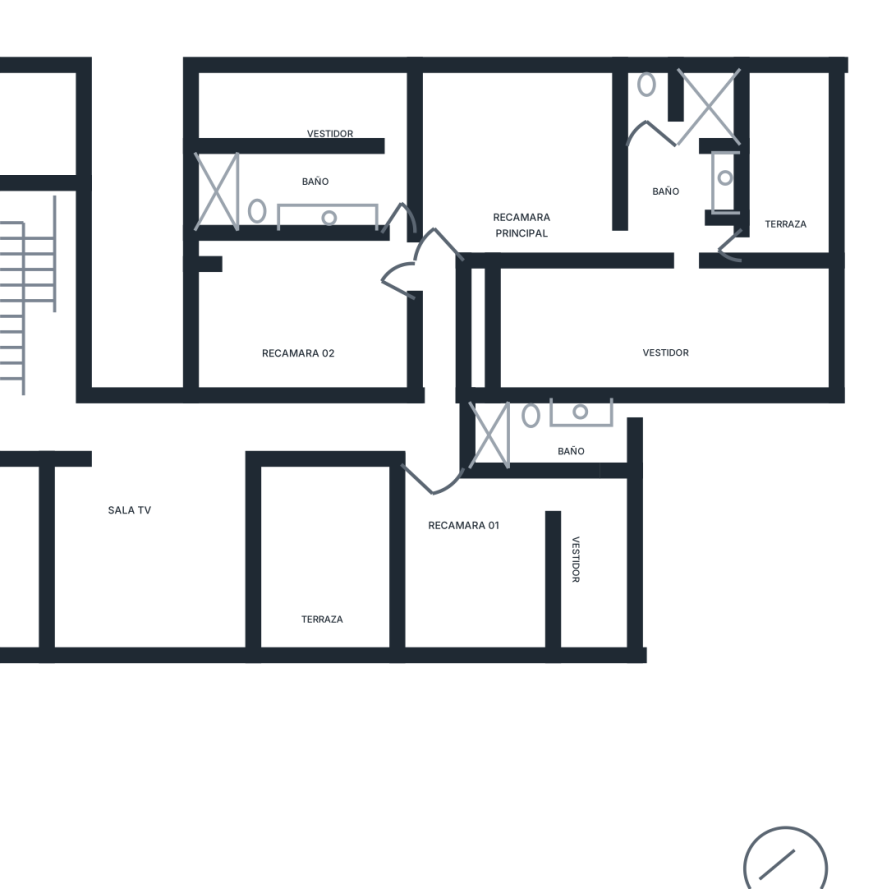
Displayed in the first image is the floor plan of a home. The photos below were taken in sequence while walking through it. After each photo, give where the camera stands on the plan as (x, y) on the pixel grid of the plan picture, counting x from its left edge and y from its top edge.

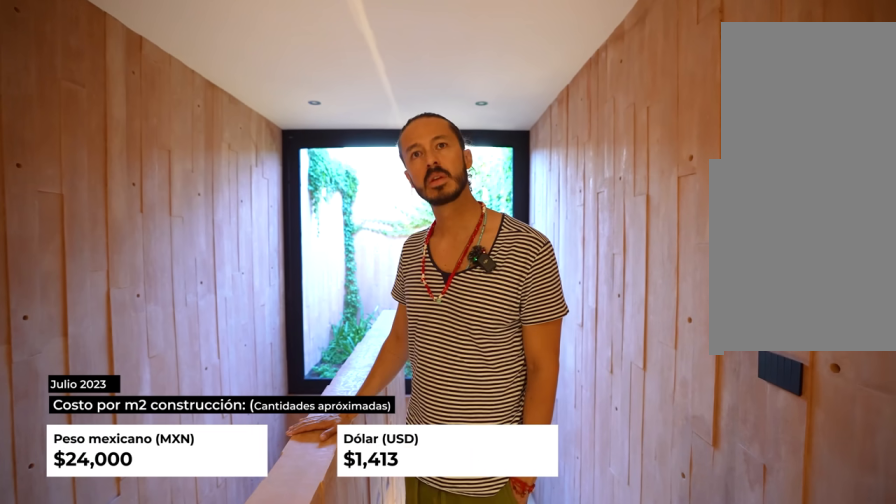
(54, 413)
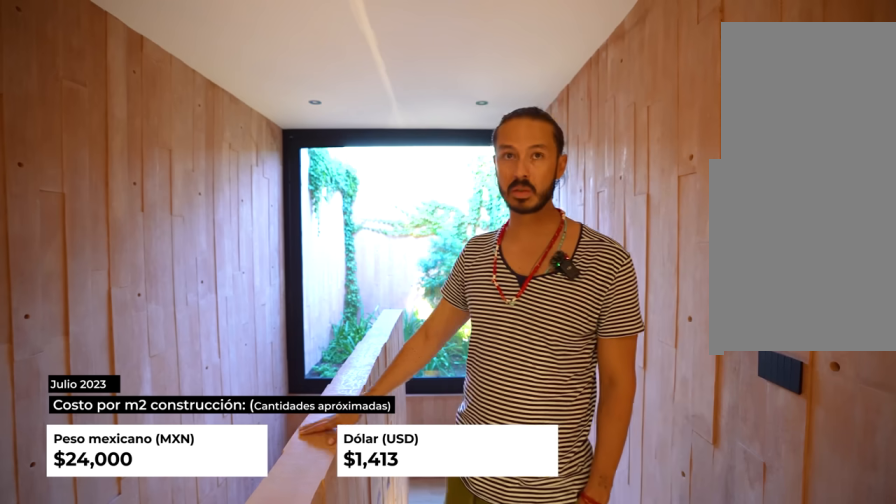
(54, 414)
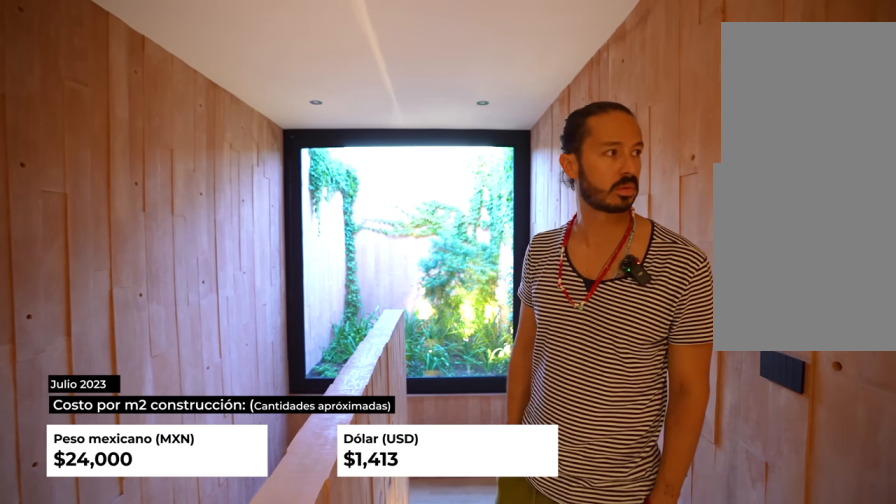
(53, 415)
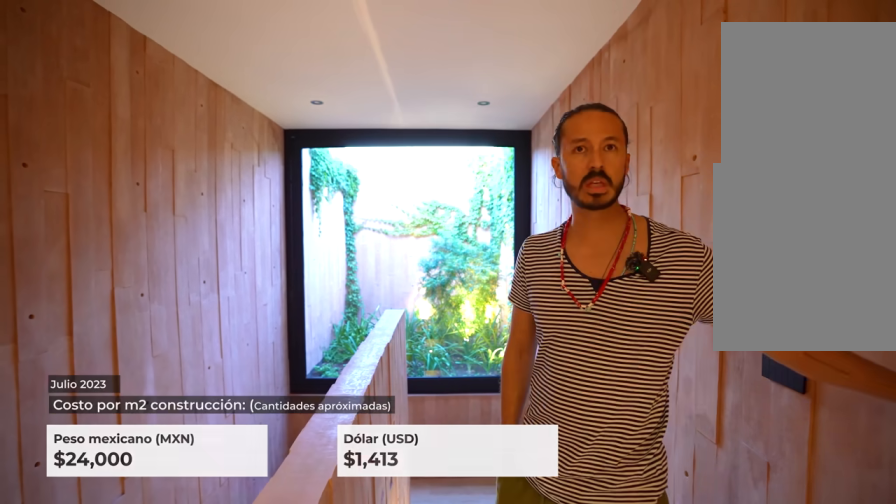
(54, 414)
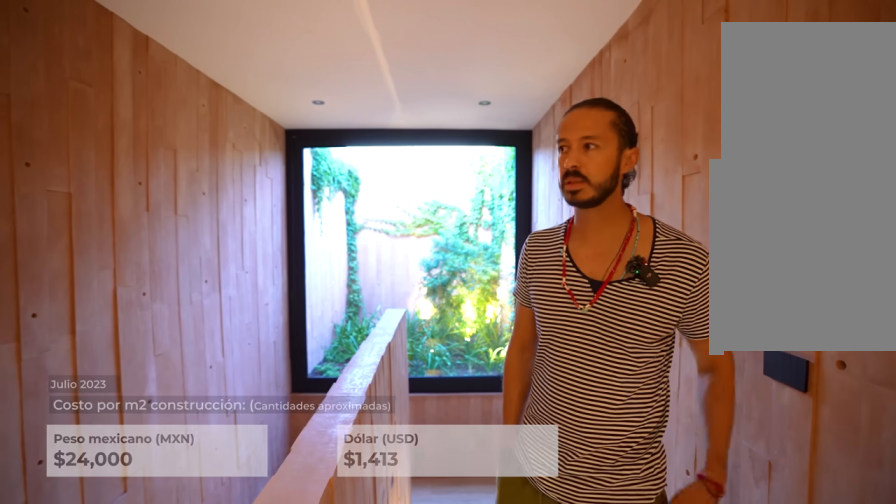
(54, 413)
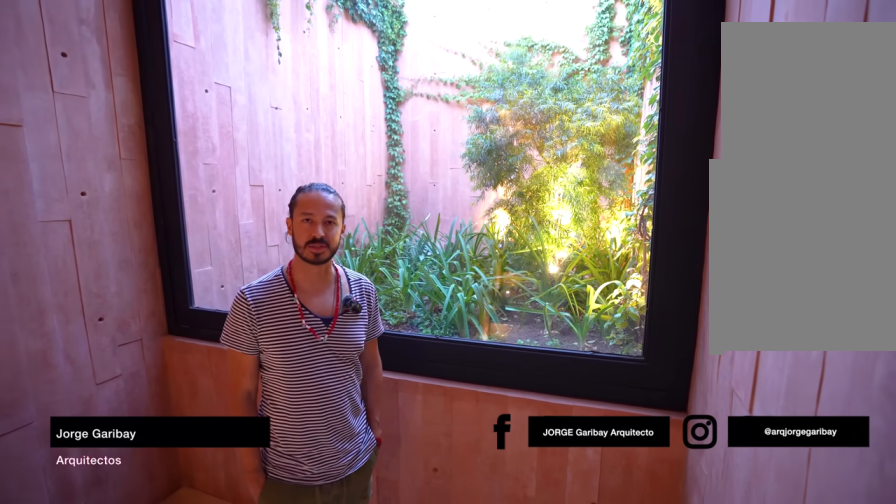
(58, 261)
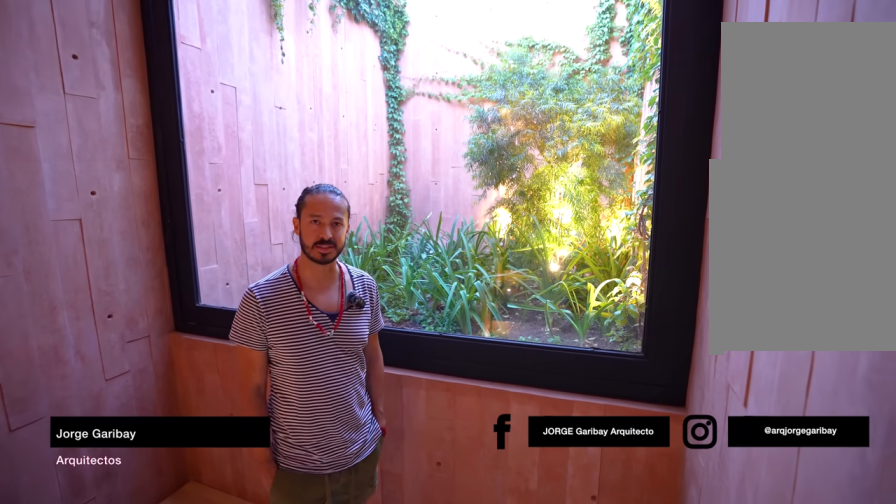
(57, 253)
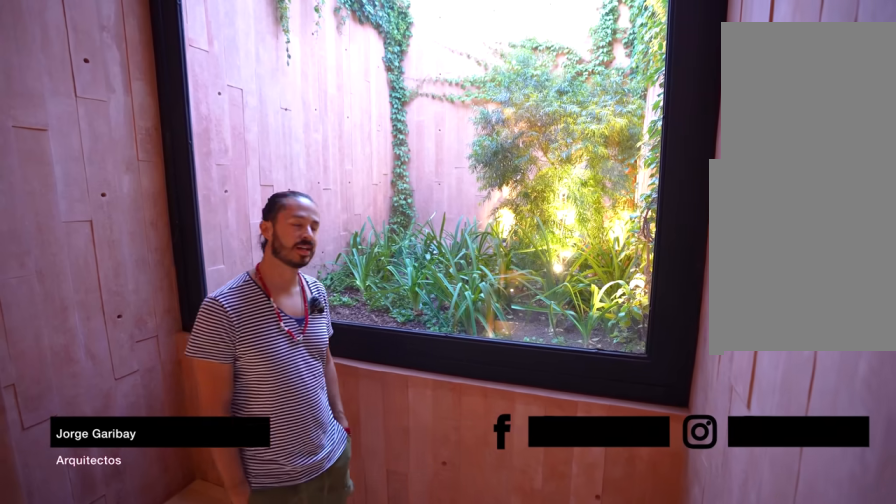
(51, 250)
